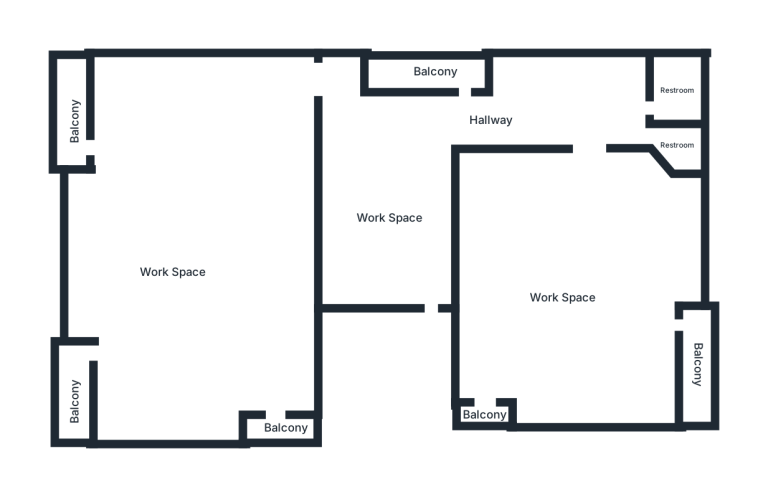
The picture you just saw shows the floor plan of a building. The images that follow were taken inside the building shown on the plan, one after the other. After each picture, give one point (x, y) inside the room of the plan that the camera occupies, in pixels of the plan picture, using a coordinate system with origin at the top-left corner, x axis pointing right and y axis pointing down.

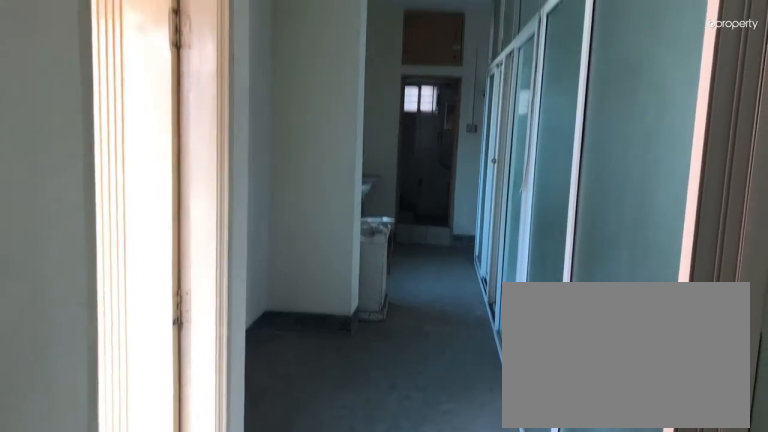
(388, 218)
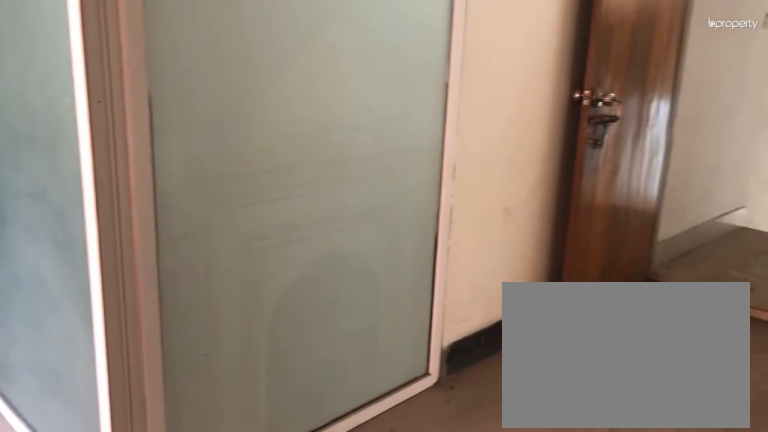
(388, 218)
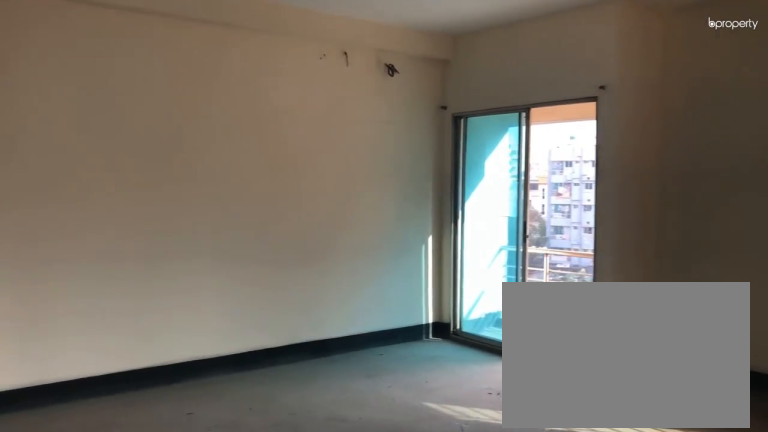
(173, 274)
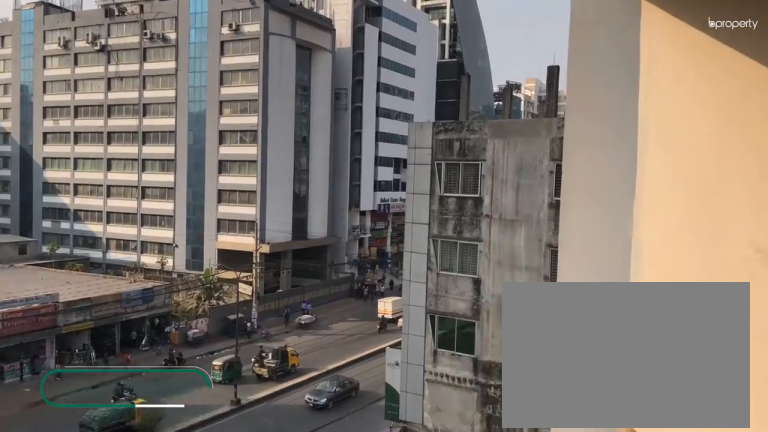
(71, 118)
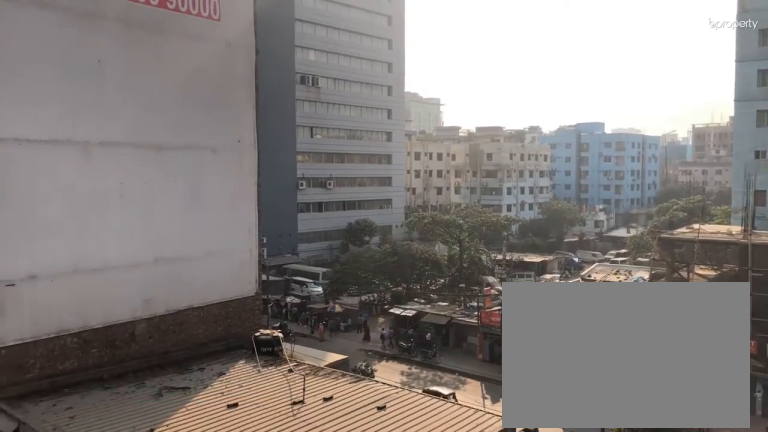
(78, 386)
